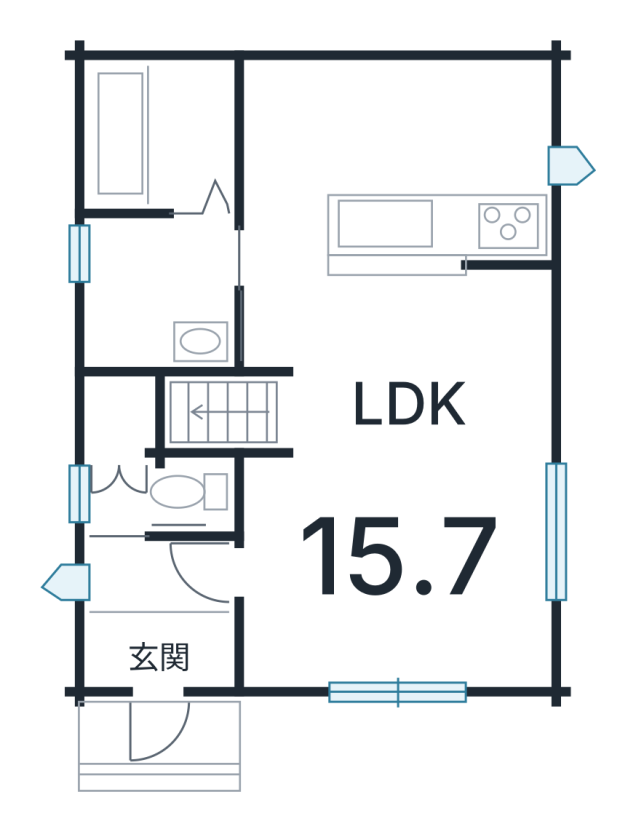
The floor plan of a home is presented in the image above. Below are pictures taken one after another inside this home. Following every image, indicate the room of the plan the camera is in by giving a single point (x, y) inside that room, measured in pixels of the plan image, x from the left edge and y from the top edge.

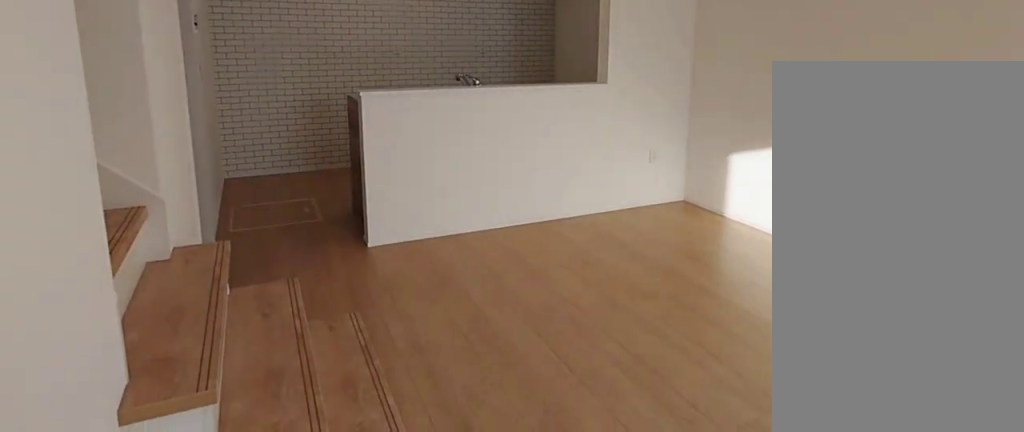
(396, 476)
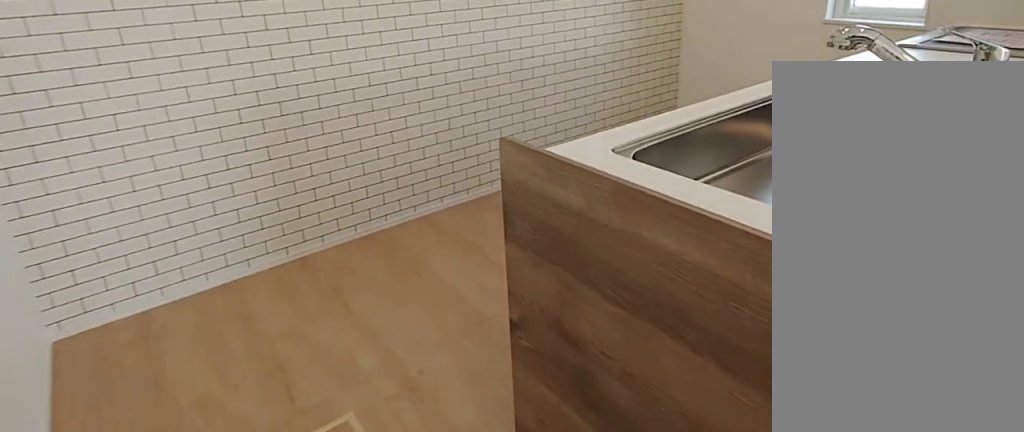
(411, 145)
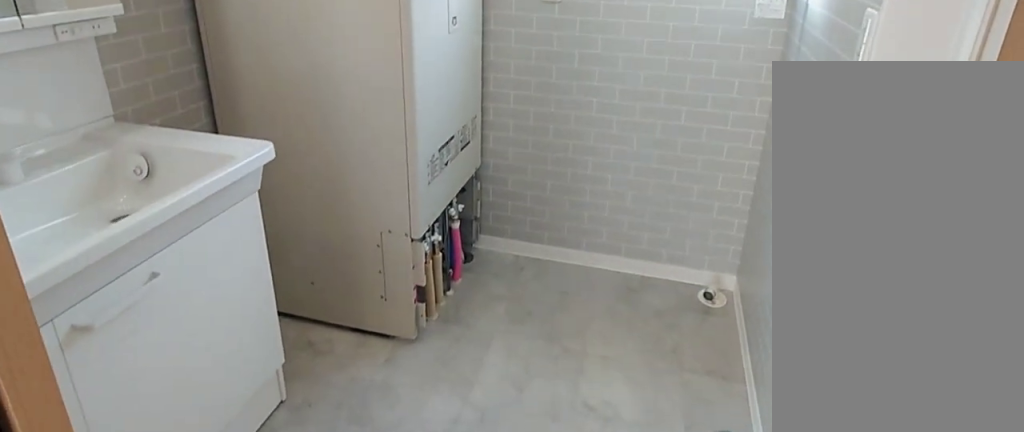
(156, 311)
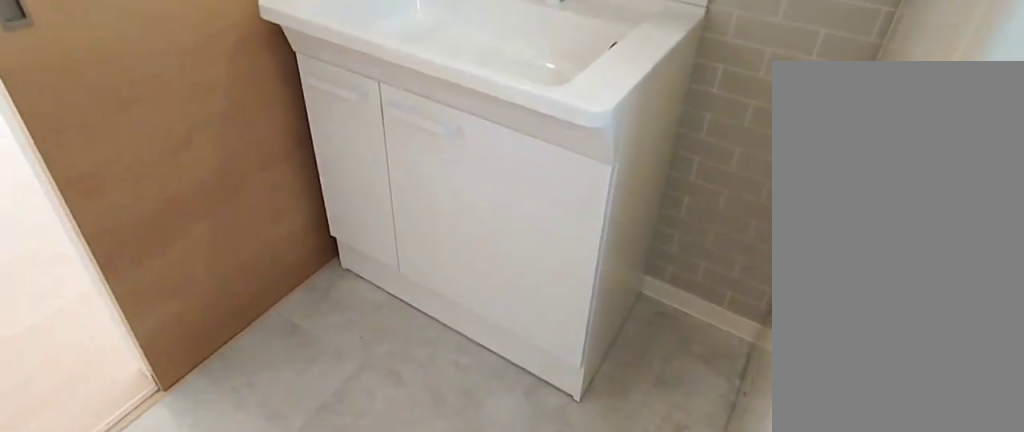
(156, 311)
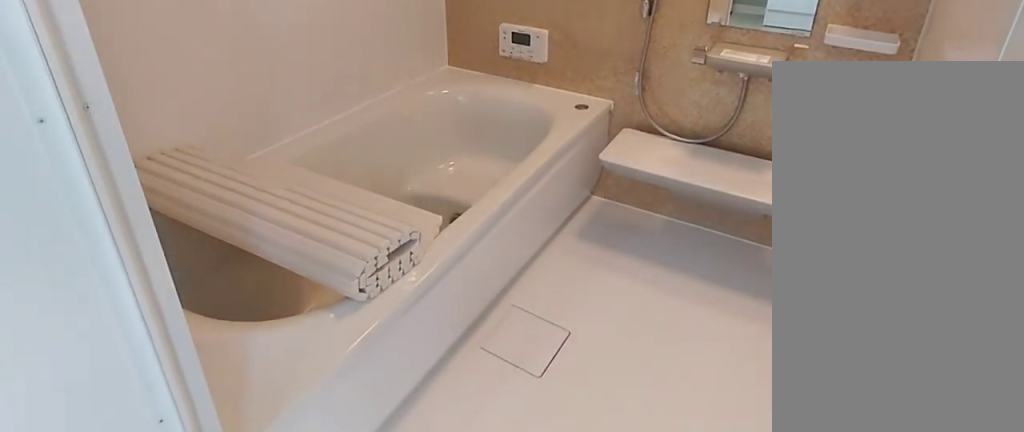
(156, 86)
